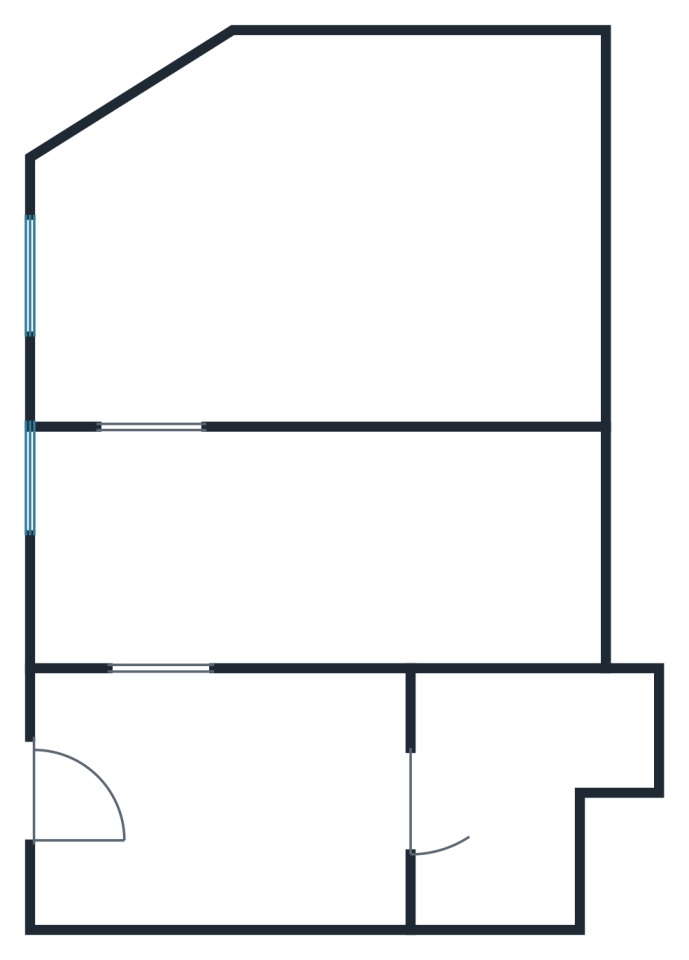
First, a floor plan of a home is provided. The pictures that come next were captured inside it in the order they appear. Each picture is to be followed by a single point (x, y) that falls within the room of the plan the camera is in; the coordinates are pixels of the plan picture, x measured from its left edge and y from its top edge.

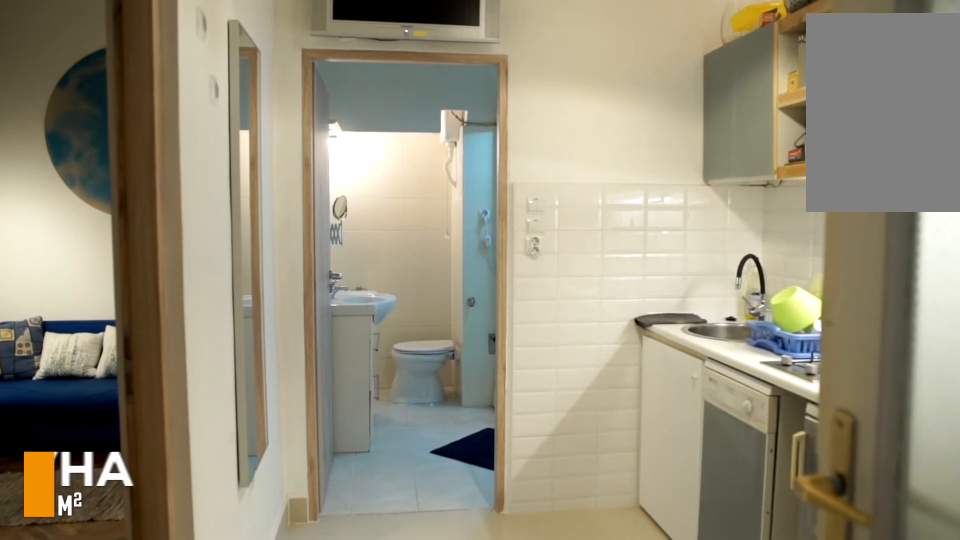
(197, 790)
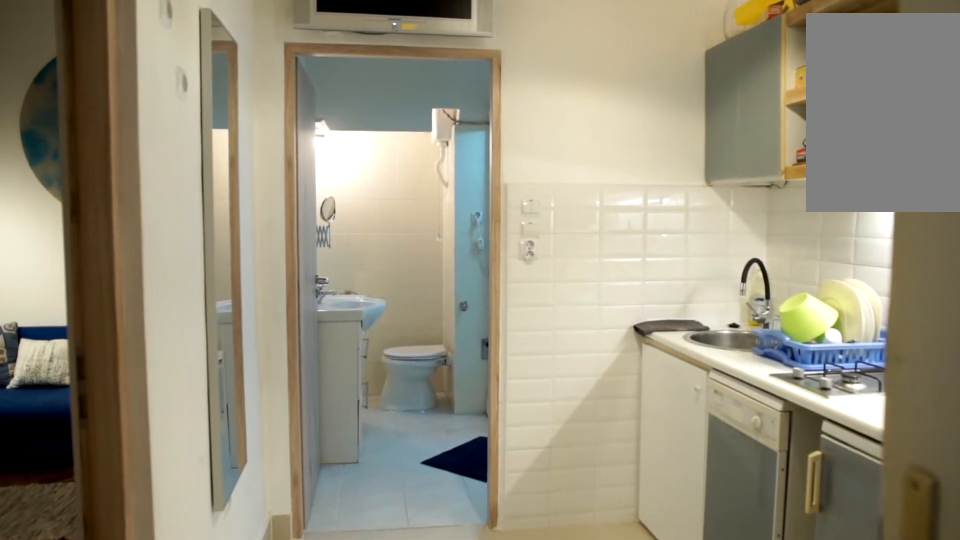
(197, 788)
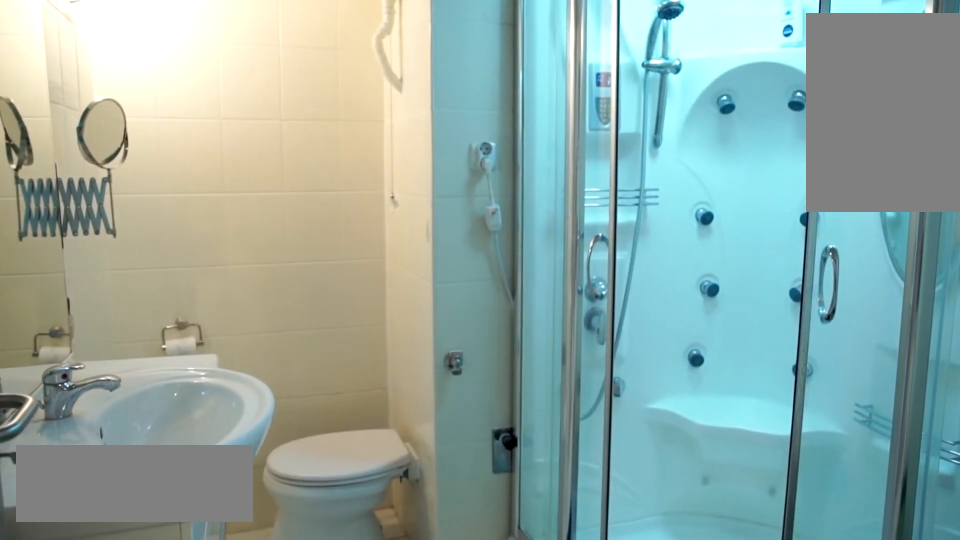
(507, 800)
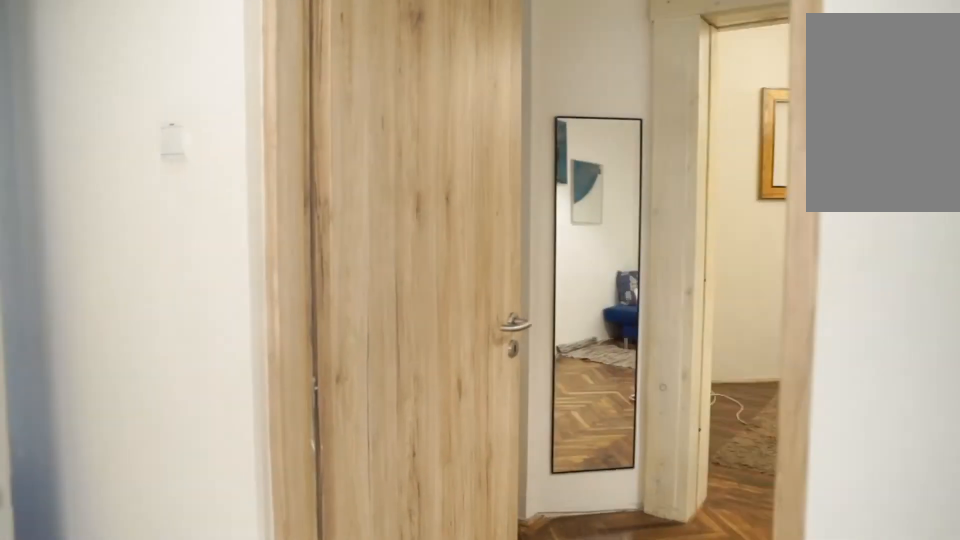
(252, 795)
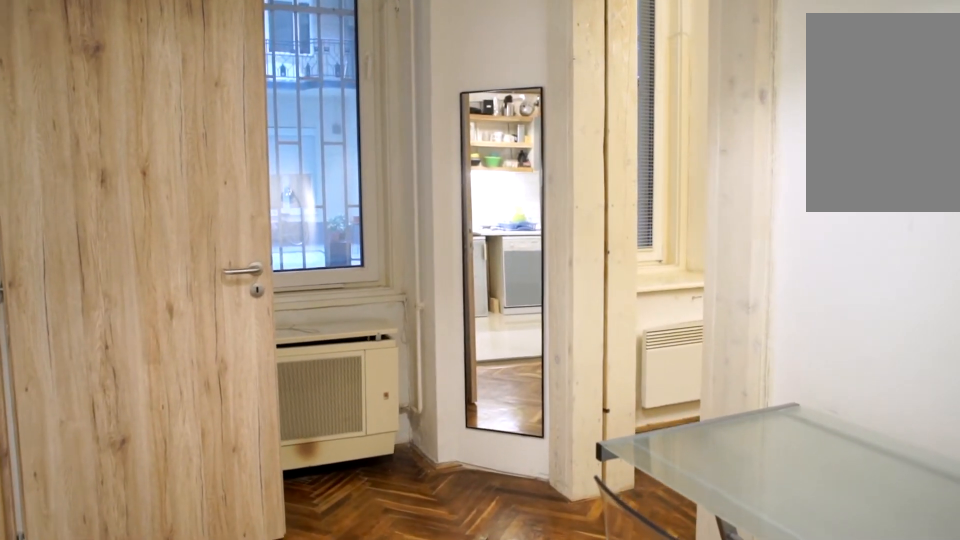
(309, 548)
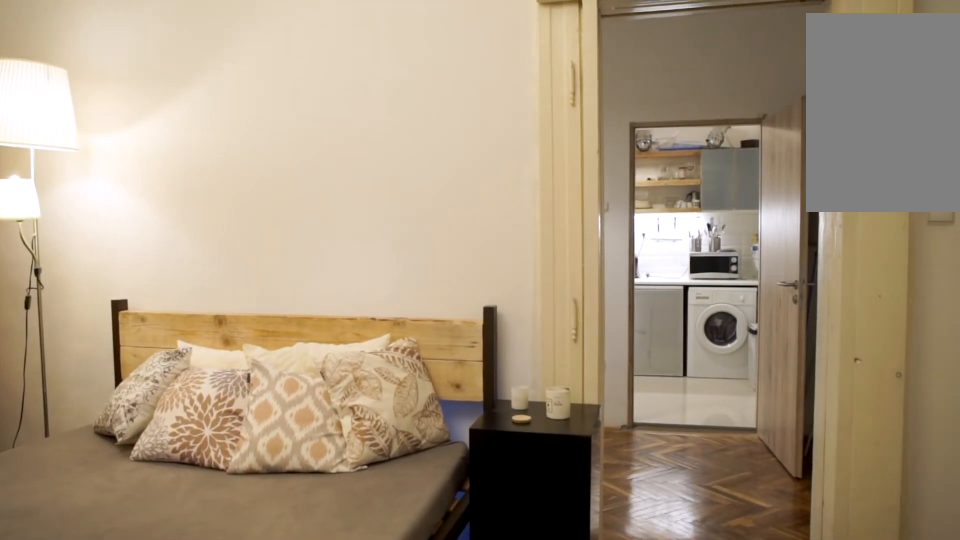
(280, 251)
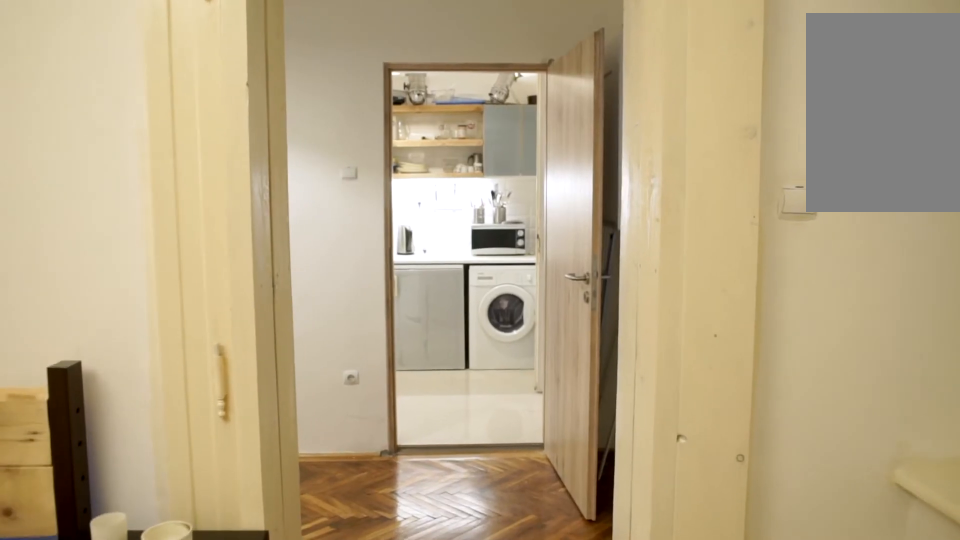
(280, 250)
